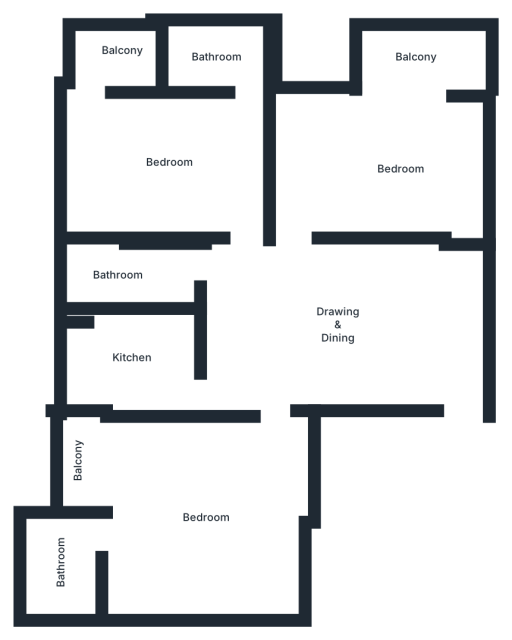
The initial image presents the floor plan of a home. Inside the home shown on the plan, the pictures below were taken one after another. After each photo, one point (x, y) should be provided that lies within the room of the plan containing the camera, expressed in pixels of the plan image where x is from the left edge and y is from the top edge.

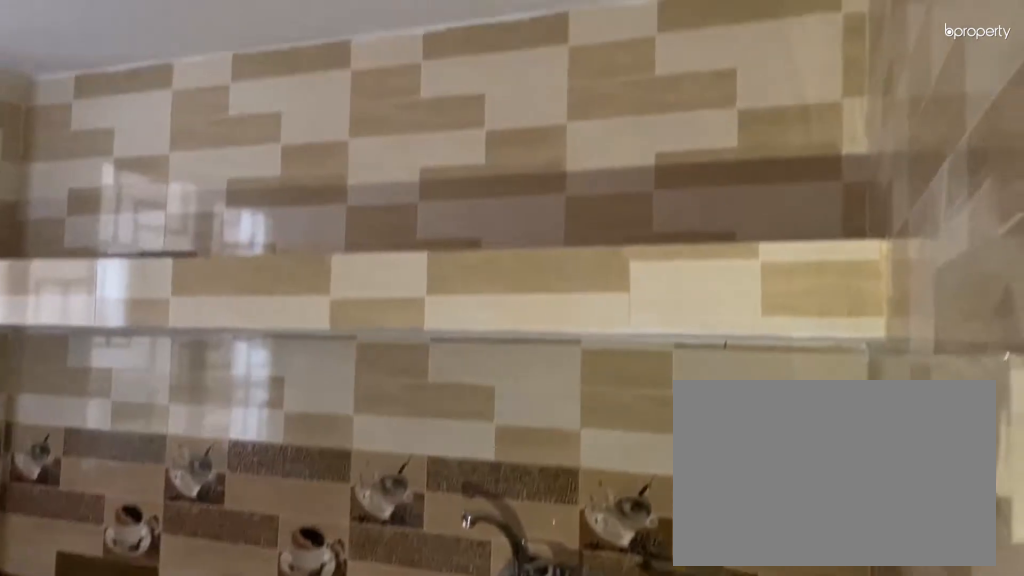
(130, 352)
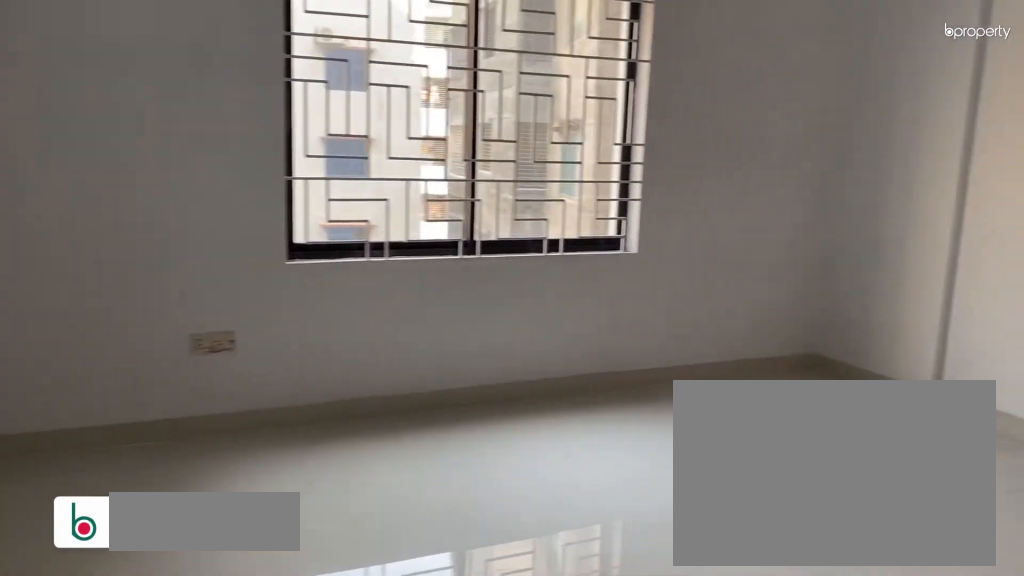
(208, 519)
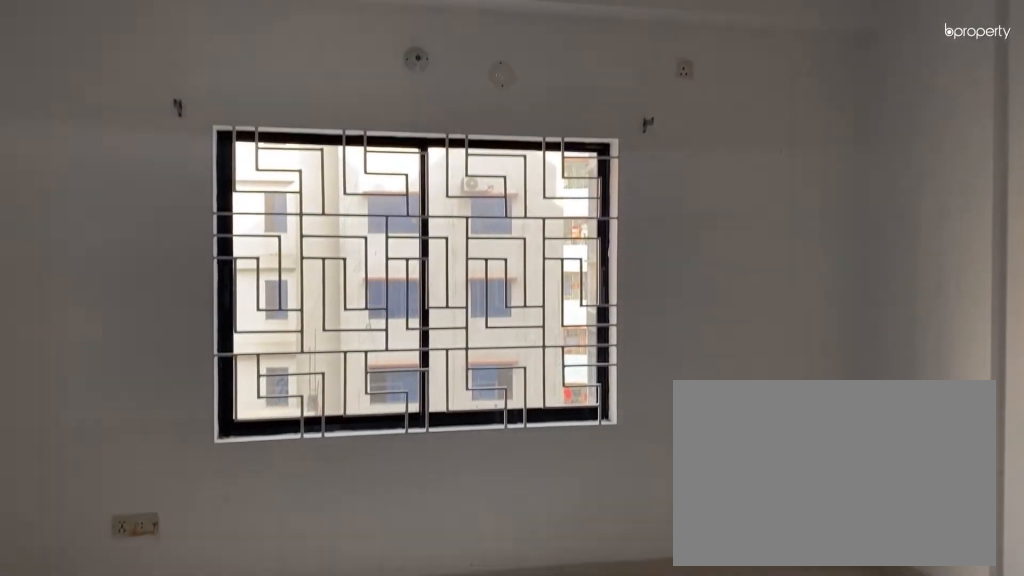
(208, 519)
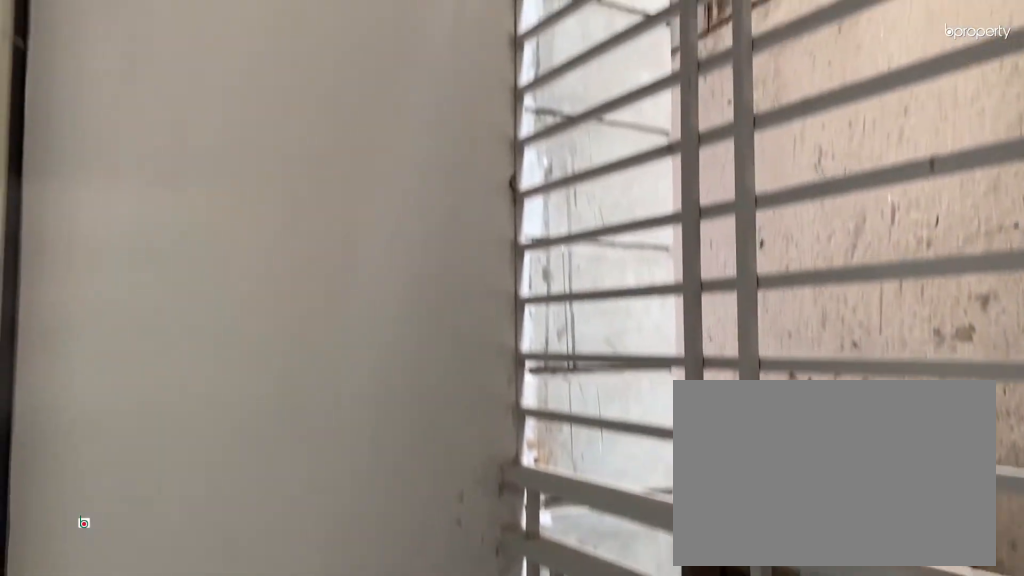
(79, 457)
